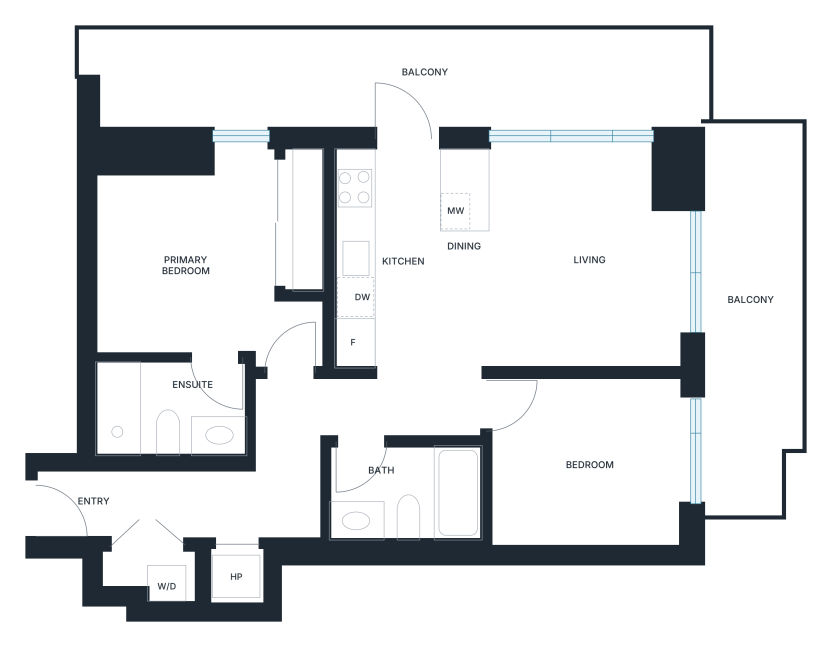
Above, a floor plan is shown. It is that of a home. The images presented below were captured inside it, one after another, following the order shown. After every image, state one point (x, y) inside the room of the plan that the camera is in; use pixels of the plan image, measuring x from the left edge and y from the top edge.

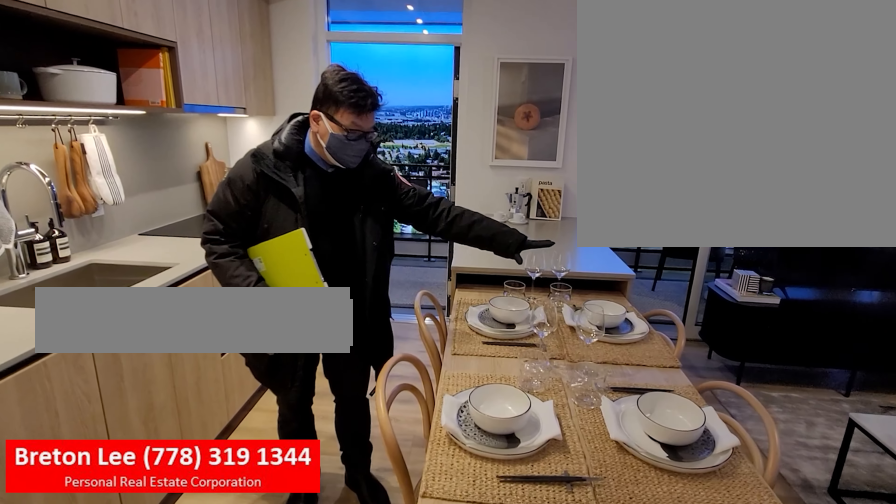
(467, 298)
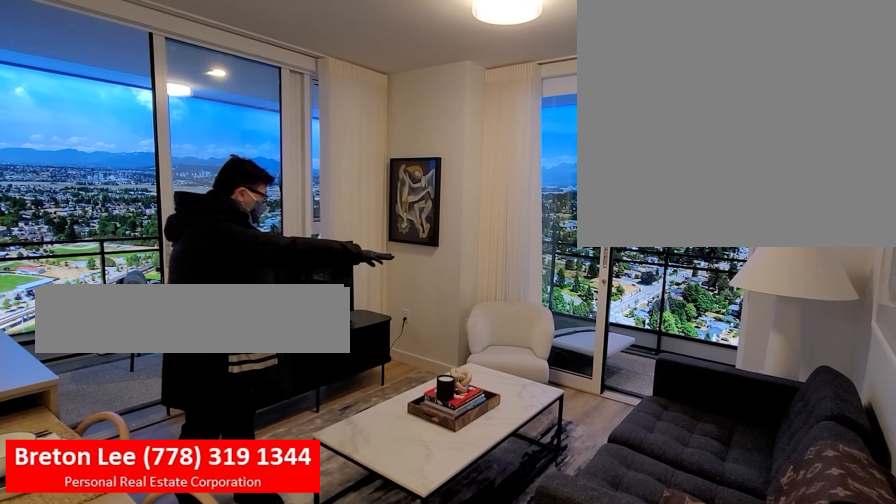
(596, 220)
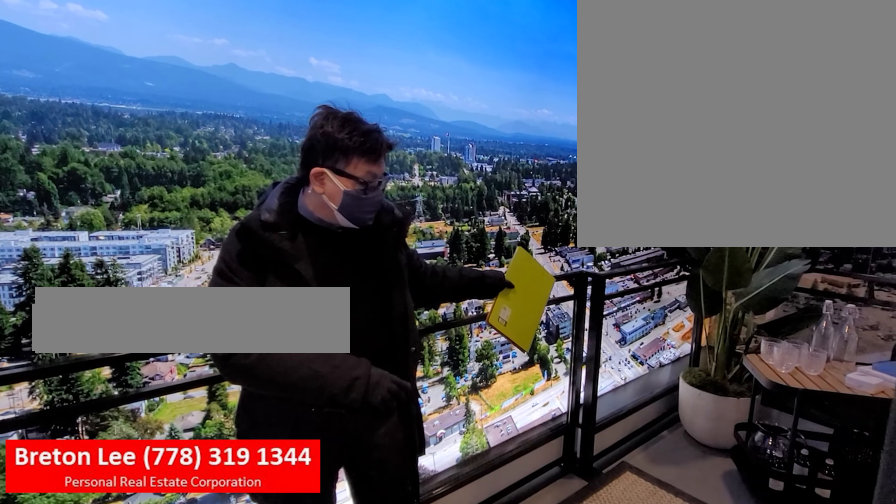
(754, 350)
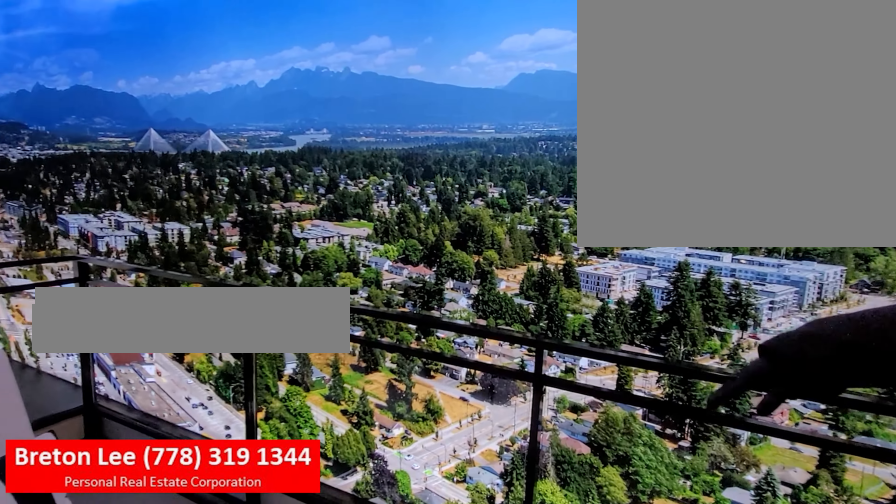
(754, 350)
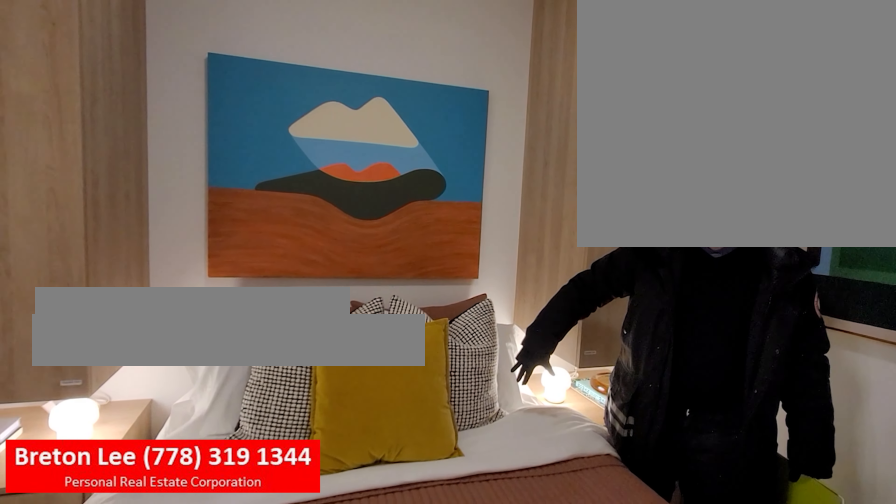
(179, 215)
